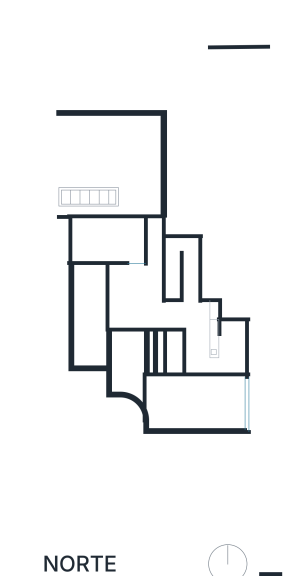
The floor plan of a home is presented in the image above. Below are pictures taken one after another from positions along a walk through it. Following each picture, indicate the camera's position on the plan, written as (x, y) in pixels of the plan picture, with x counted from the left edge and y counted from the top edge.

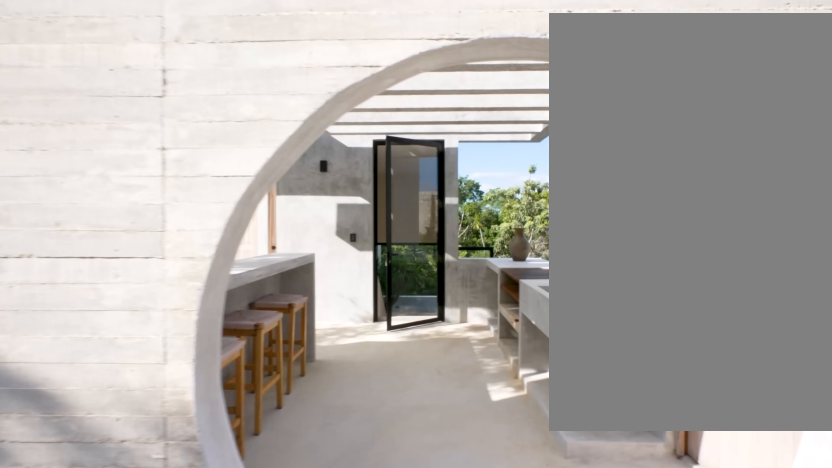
(172, 421)
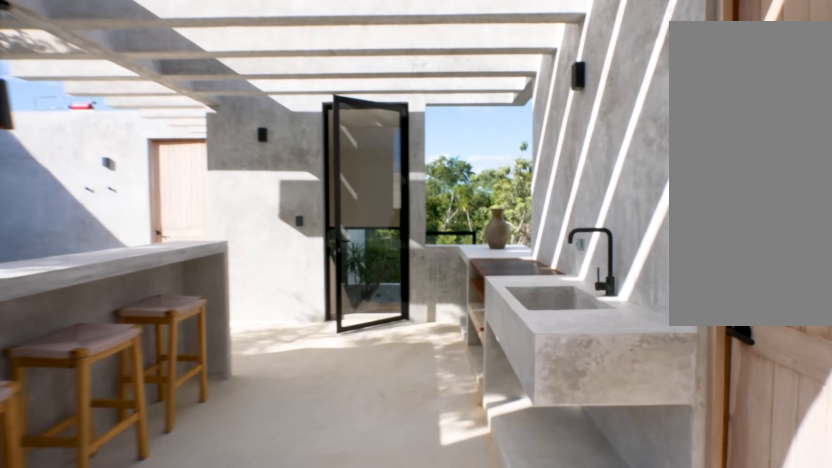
(184, 396)
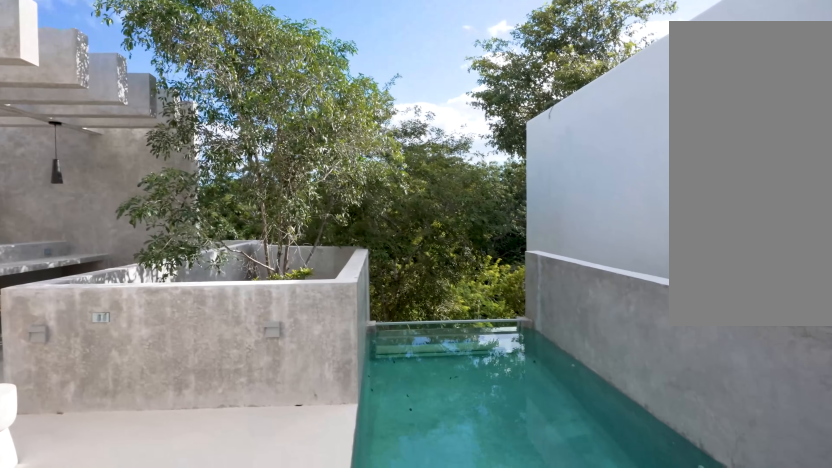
(118, 304)
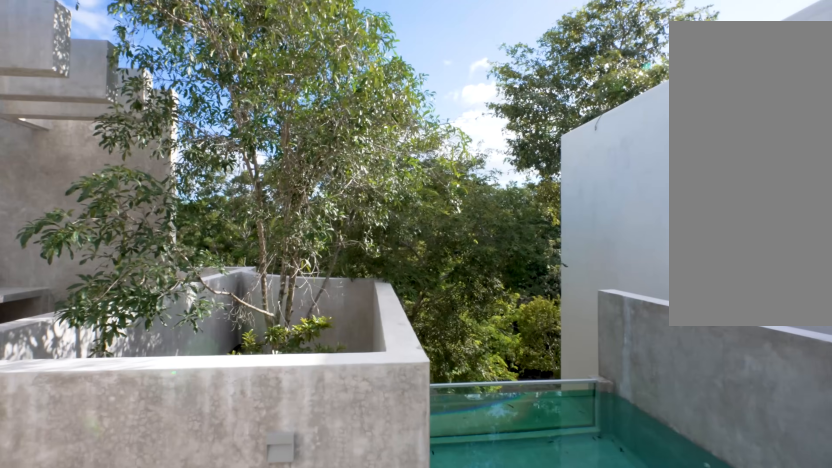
(124, 275)
